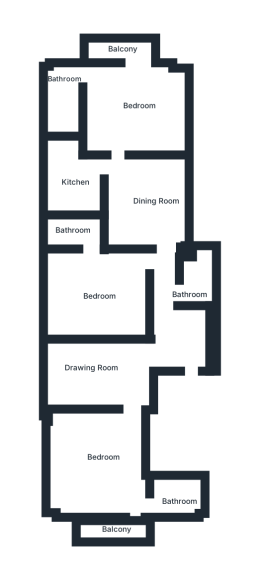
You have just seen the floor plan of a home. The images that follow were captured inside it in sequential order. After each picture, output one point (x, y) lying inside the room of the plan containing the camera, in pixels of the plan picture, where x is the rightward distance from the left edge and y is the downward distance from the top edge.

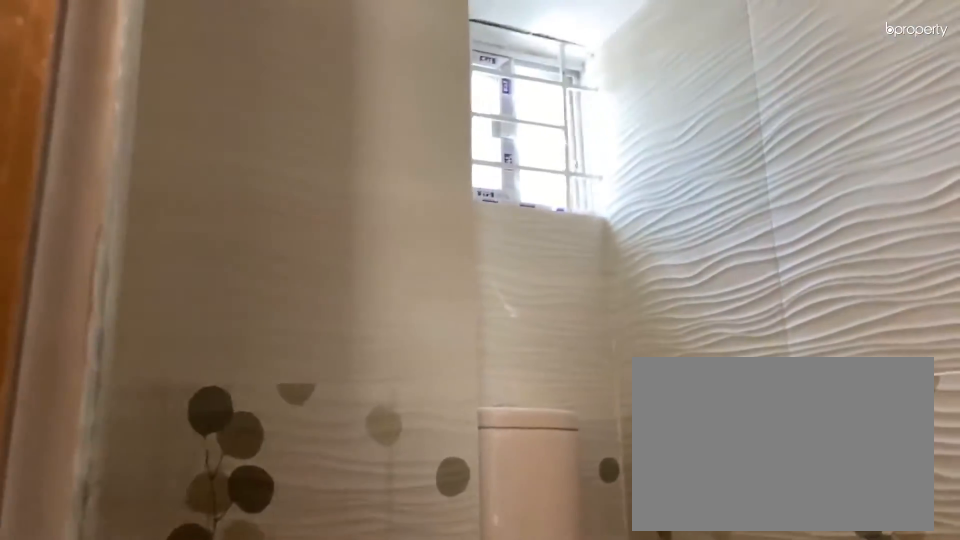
(200, 276)
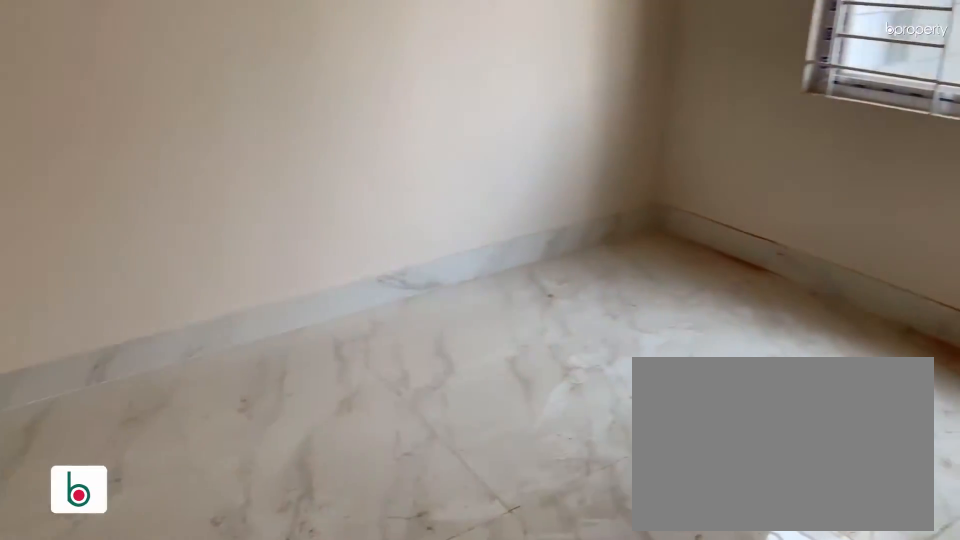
(92, 286)
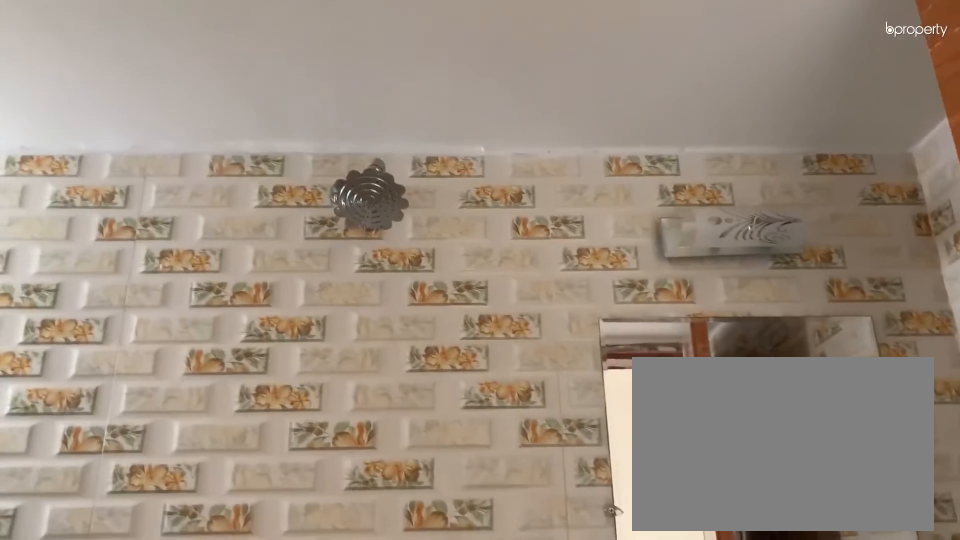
(80, 229)
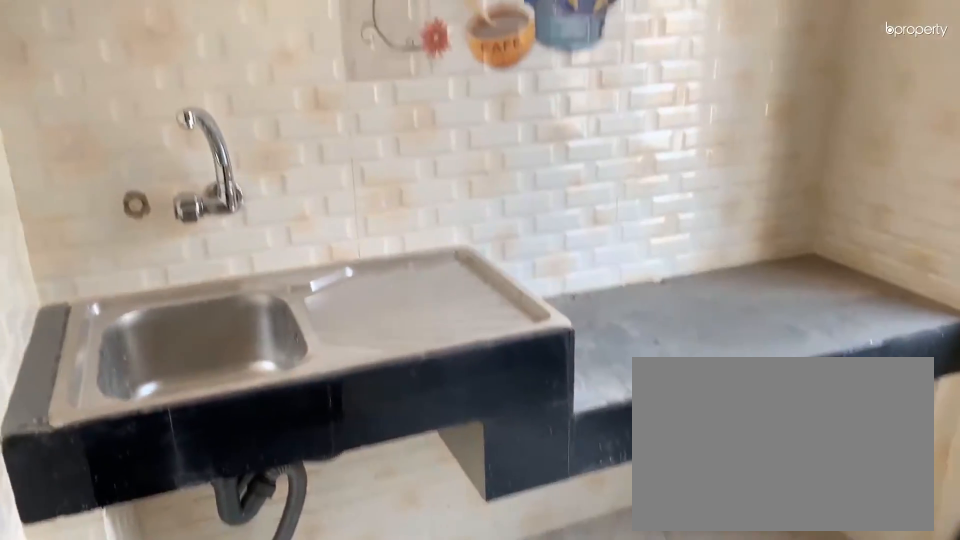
(79, 172)
